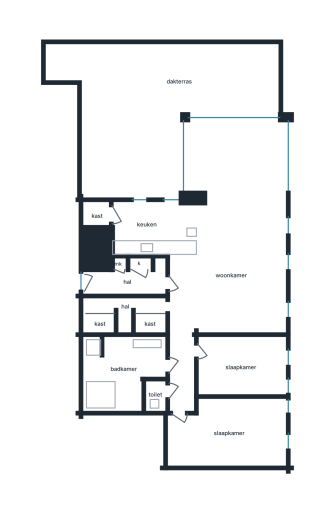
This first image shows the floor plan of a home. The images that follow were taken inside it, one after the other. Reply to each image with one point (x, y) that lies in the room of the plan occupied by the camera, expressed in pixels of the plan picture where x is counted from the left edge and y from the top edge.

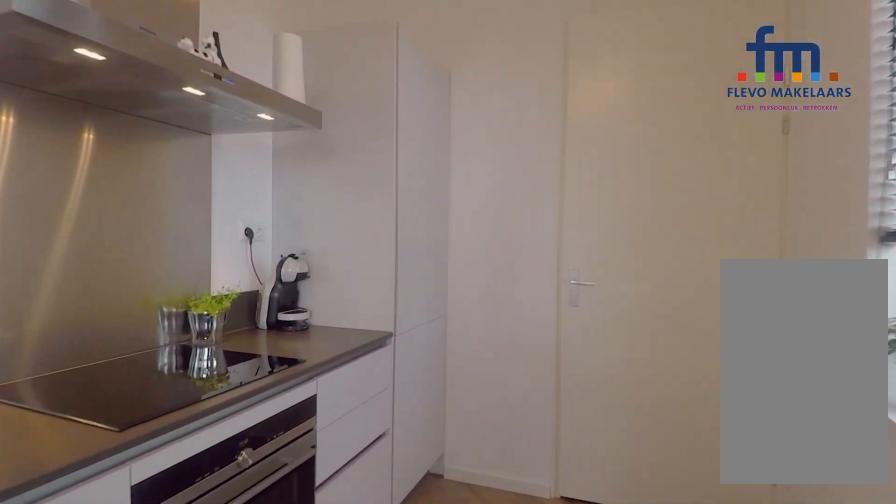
(158, 229)
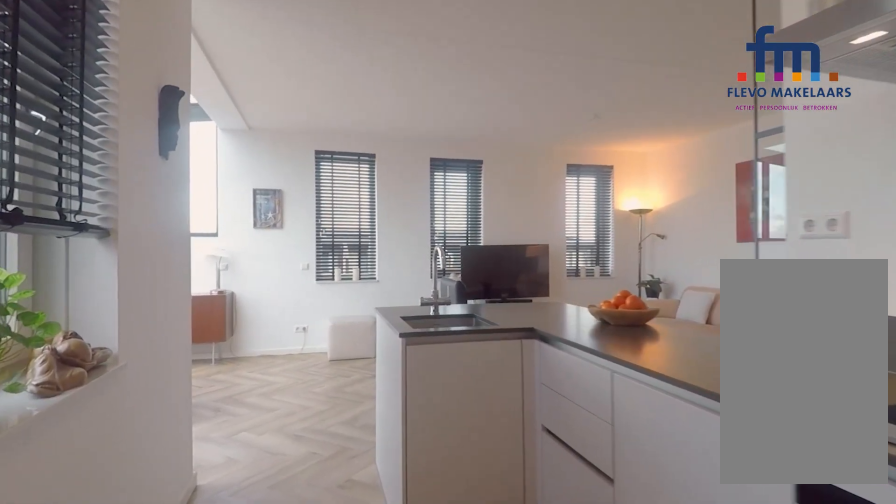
(158, 229)
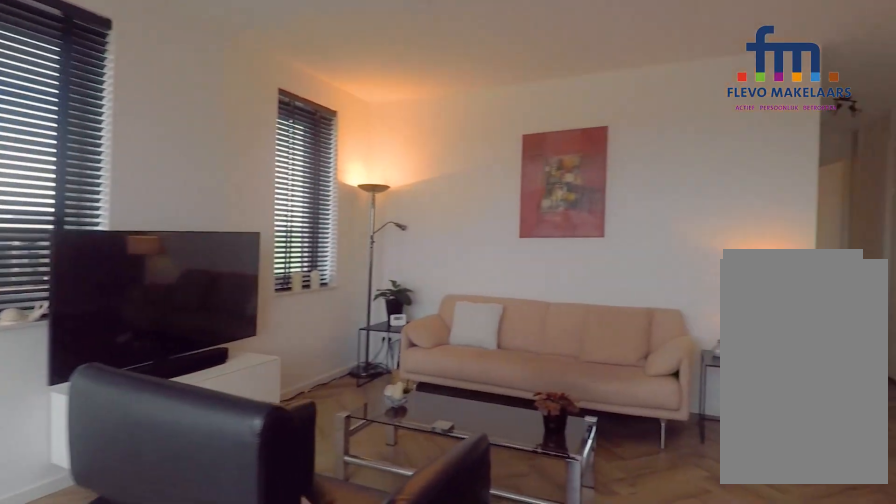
(231, 241)
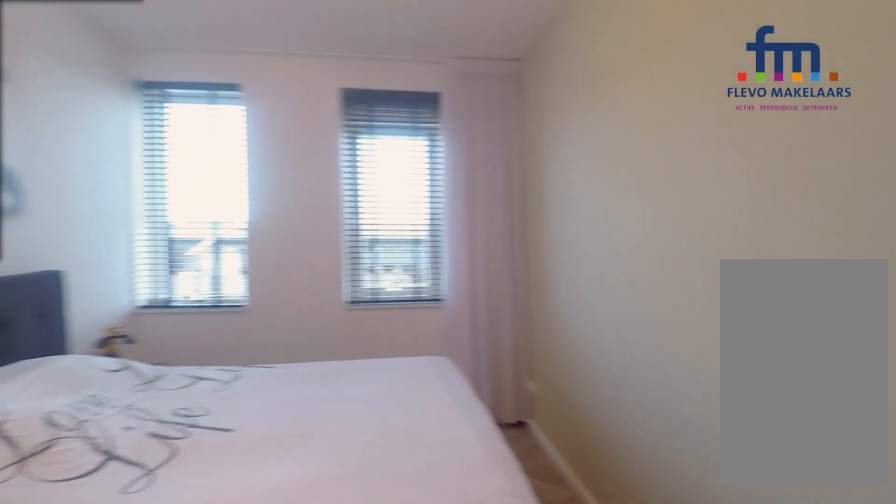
(229, 432)
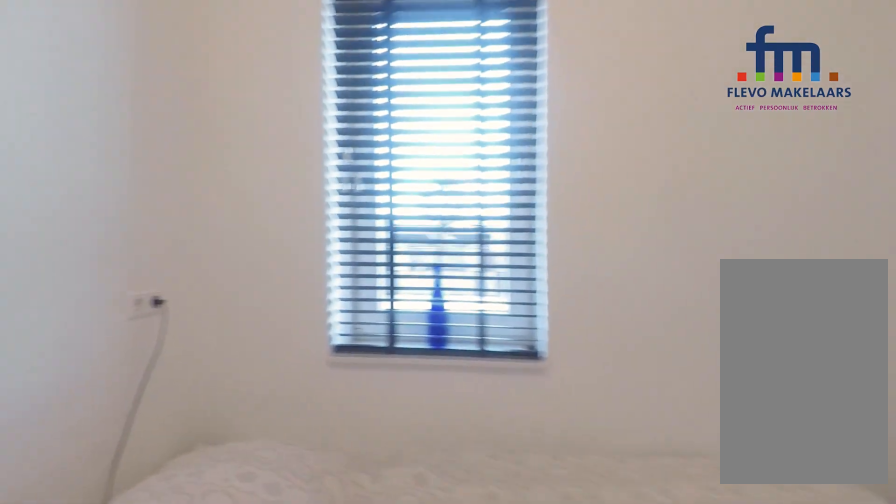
(241, 366)
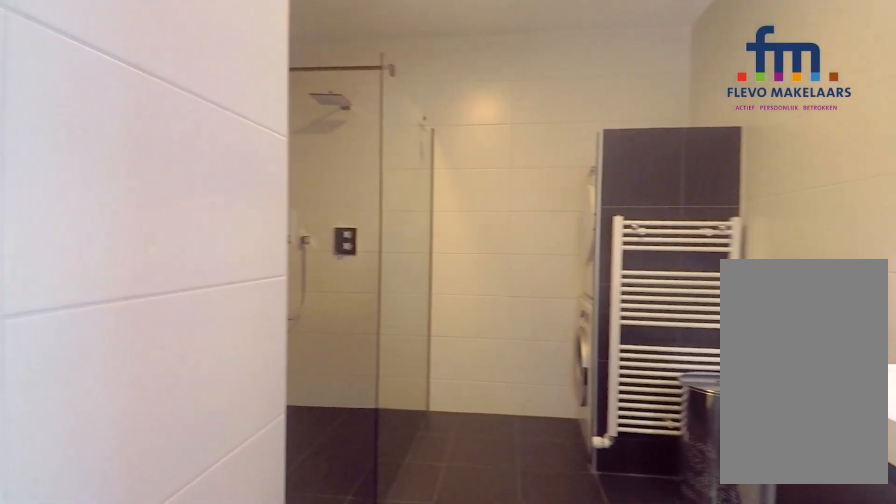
(121, 371)
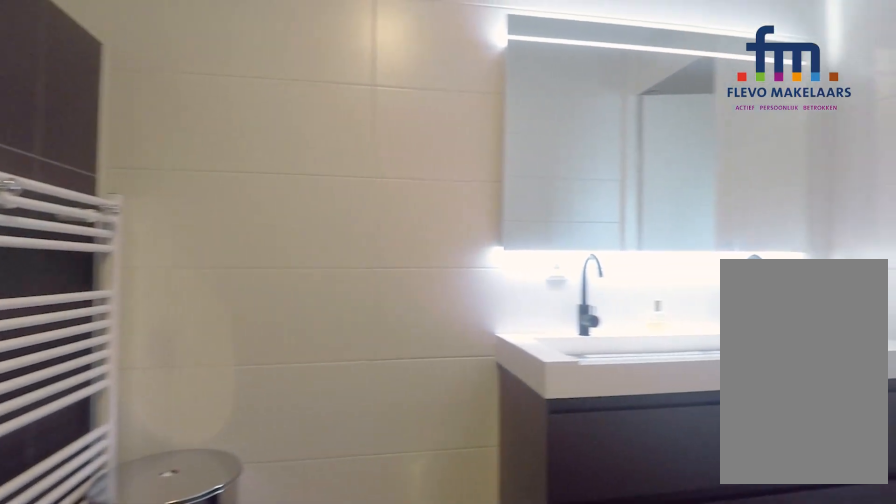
(121, 371)
